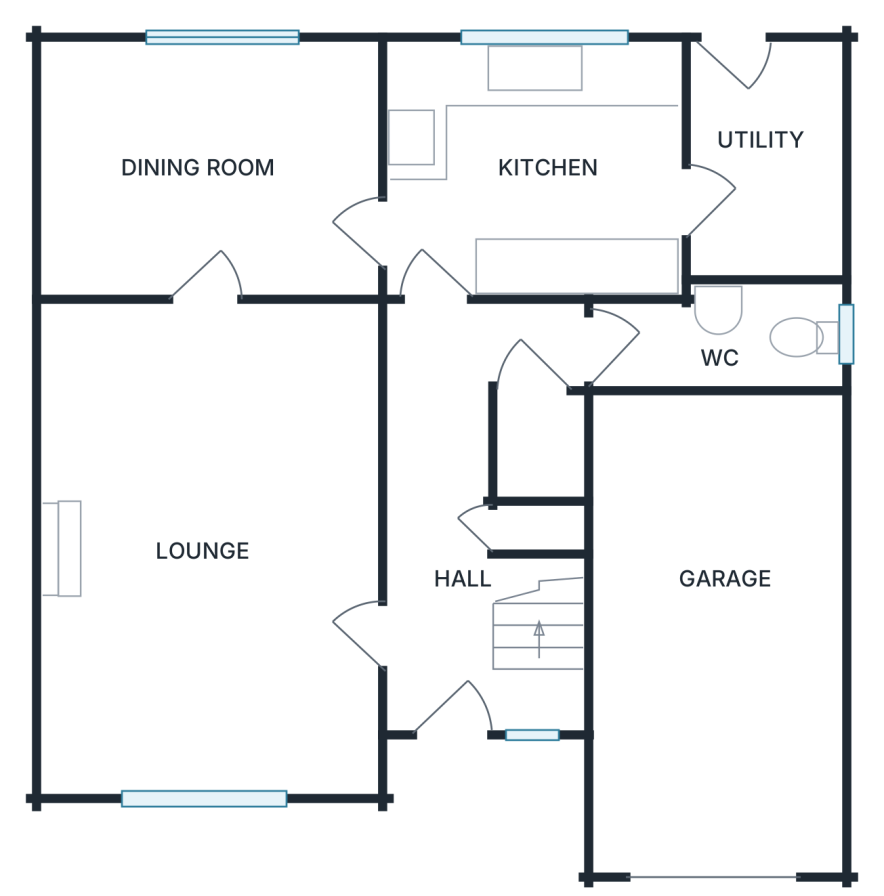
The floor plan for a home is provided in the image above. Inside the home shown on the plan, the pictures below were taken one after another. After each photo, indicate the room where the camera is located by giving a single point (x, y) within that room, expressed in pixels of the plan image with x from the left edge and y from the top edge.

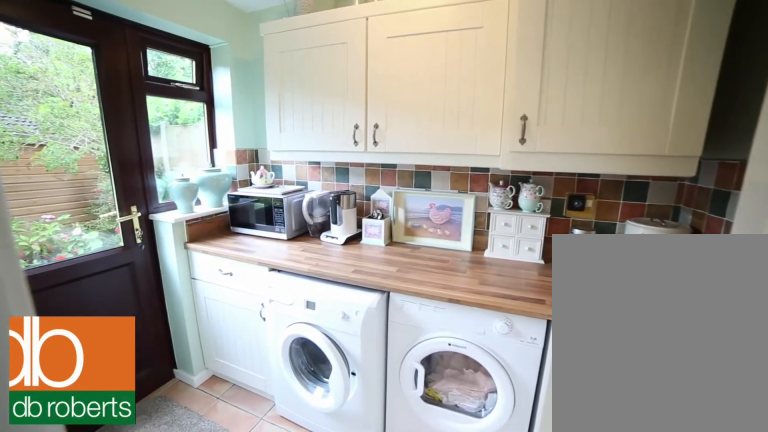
(769, 163)
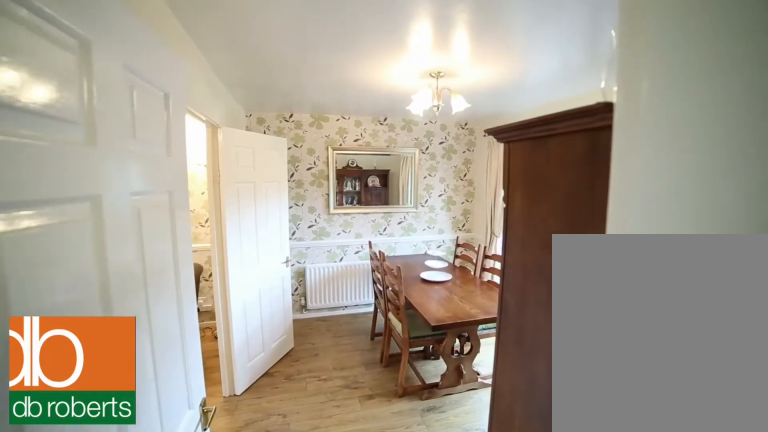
(212, 163)
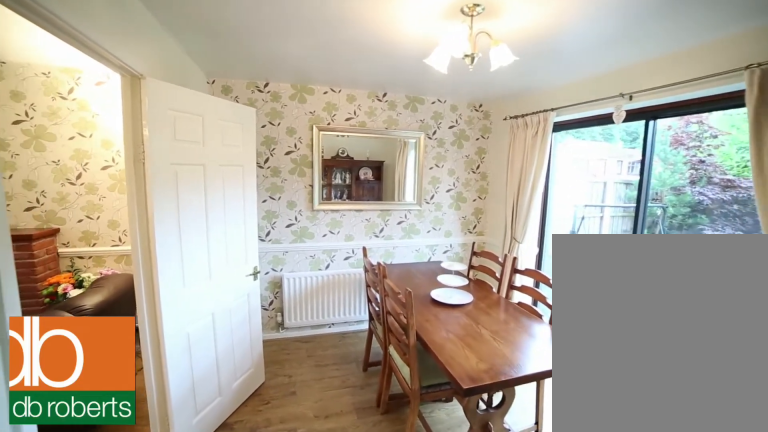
(212, 163)
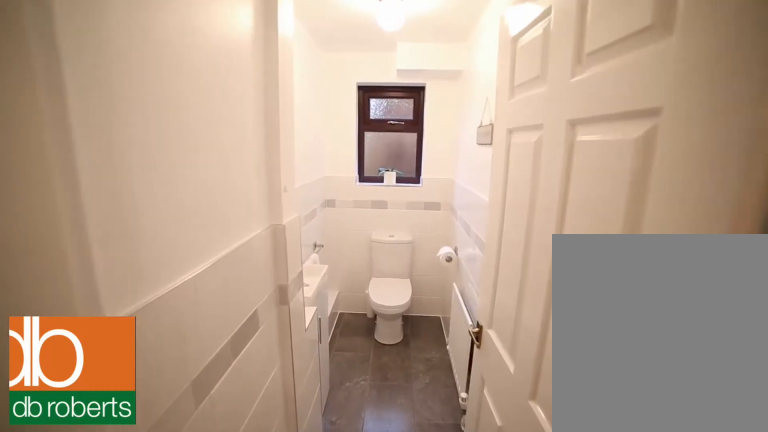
(733, 338)
